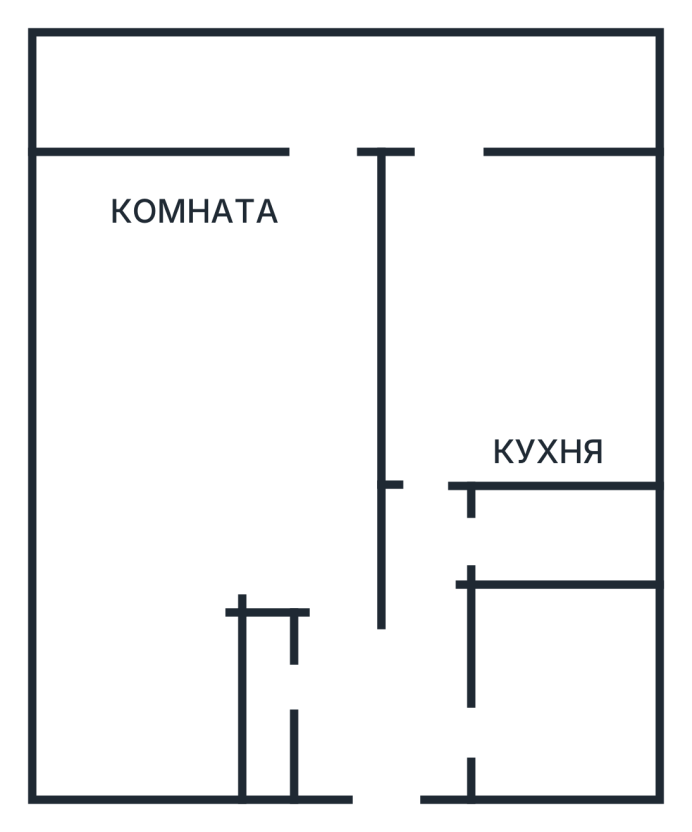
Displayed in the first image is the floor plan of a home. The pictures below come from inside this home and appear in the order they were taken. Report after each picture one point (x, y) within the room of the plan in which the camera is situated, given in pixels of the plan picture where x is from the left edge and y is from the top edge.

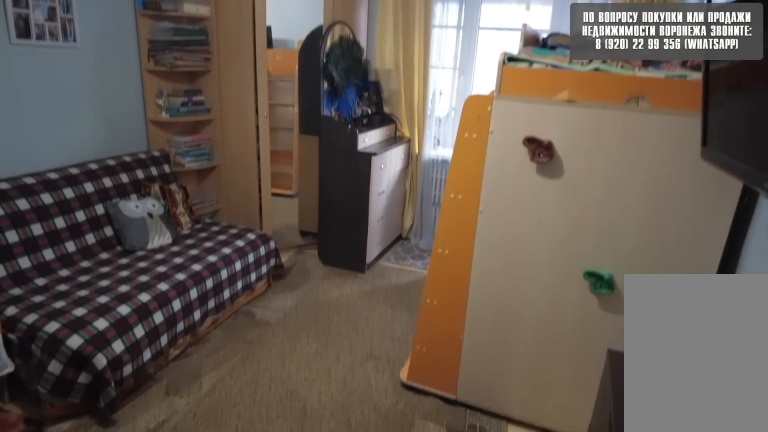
(202, 378)
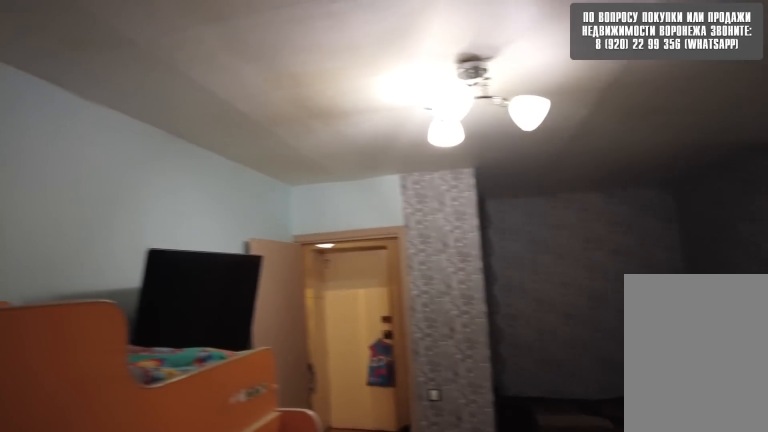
(195, 431)
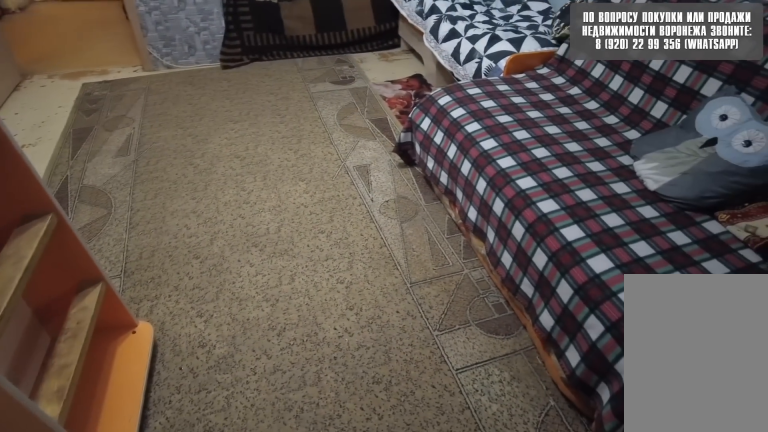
(195, 431)
